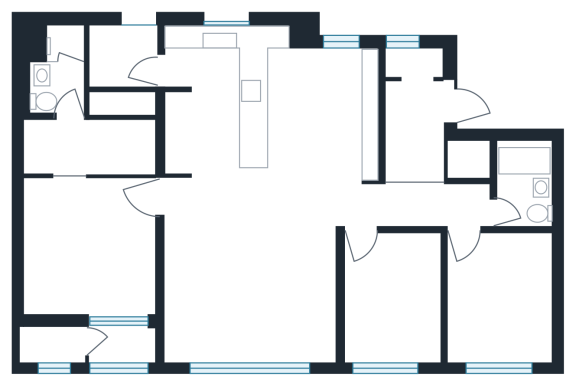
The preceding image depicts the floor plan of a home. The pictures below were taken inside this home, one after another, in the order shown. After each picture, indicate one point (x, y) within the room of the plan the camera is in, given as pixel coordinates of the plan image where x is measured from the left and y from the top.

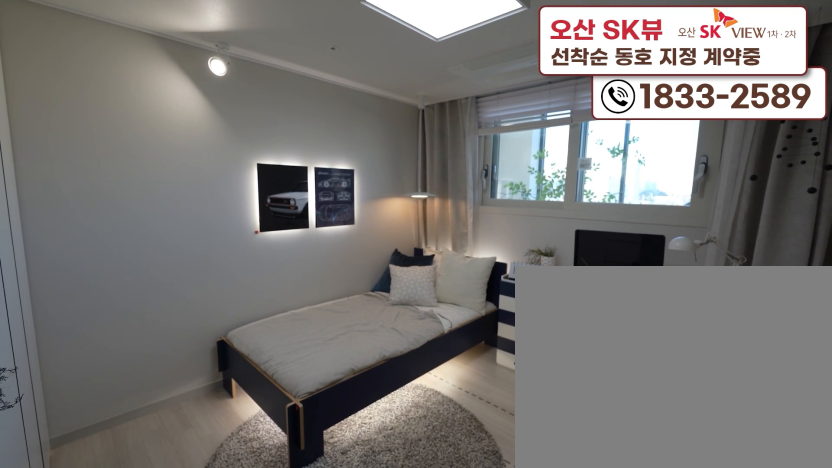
(494, 327)
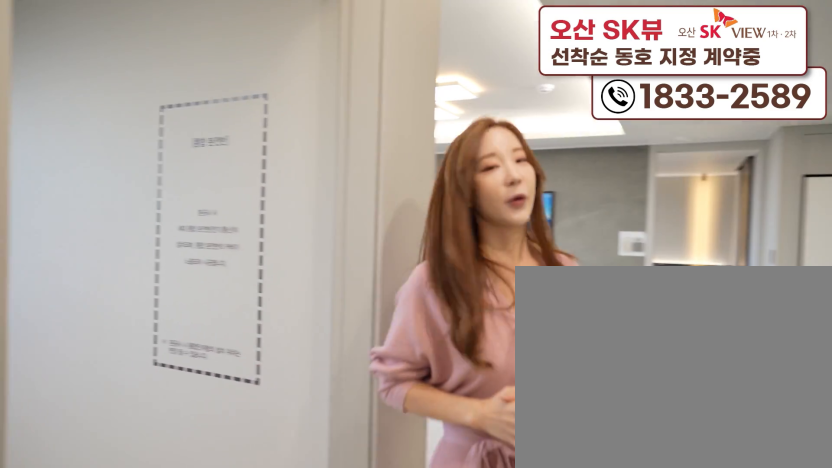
(253, 318)
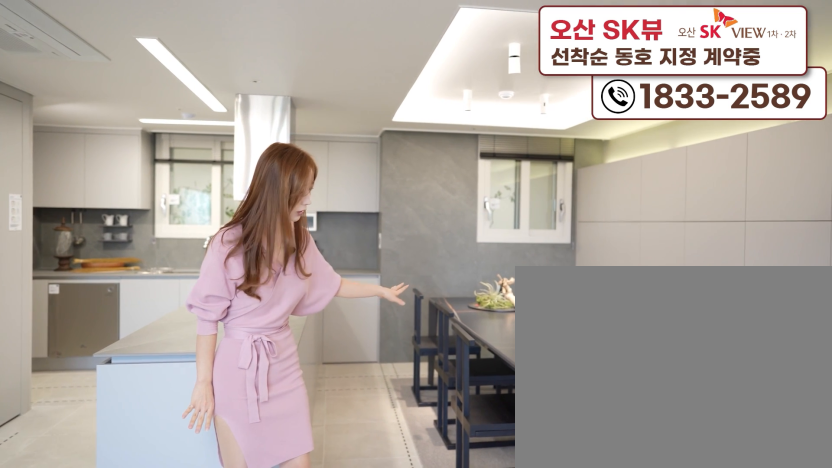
(229, 182)
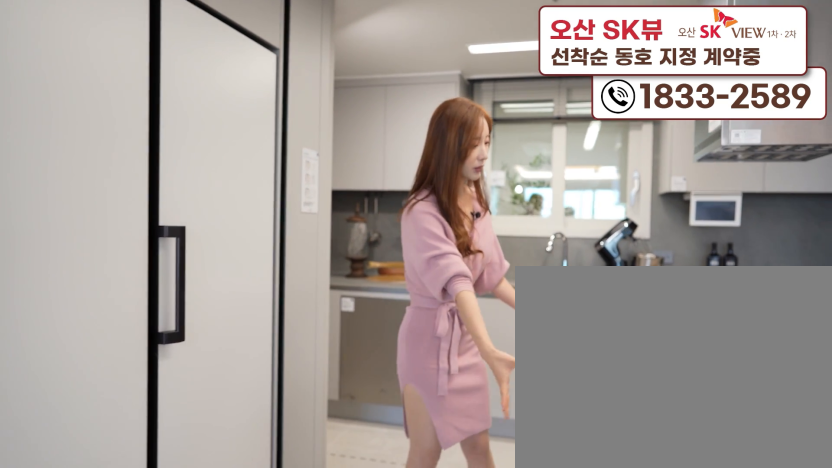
(229, 182)
